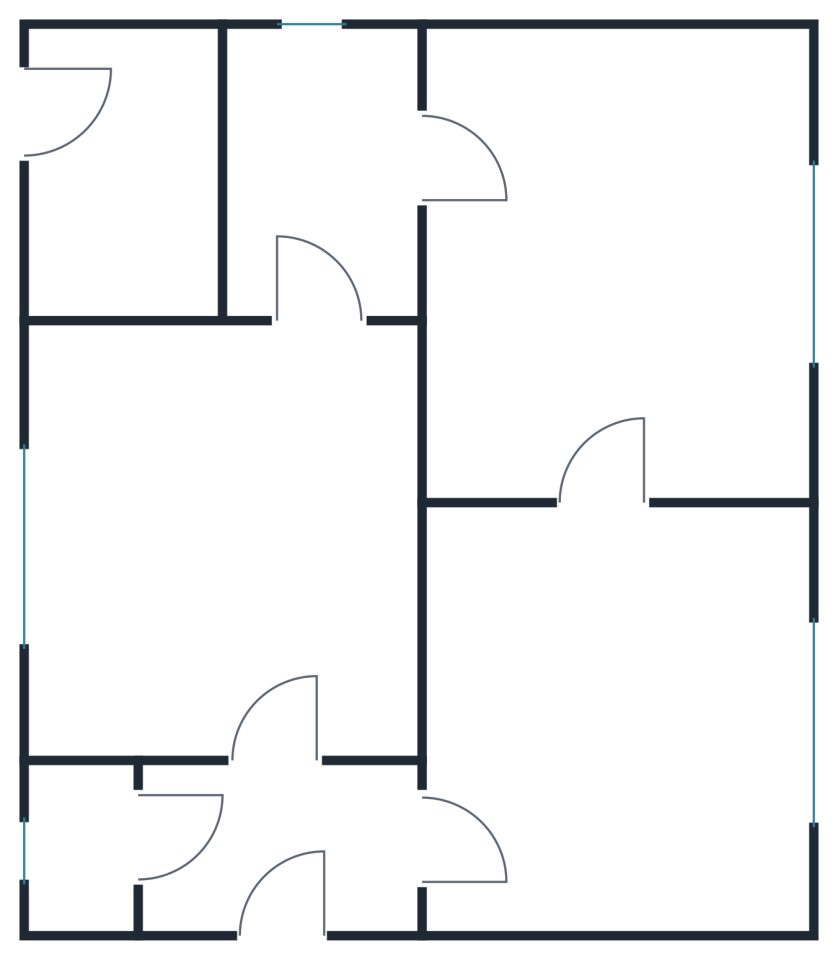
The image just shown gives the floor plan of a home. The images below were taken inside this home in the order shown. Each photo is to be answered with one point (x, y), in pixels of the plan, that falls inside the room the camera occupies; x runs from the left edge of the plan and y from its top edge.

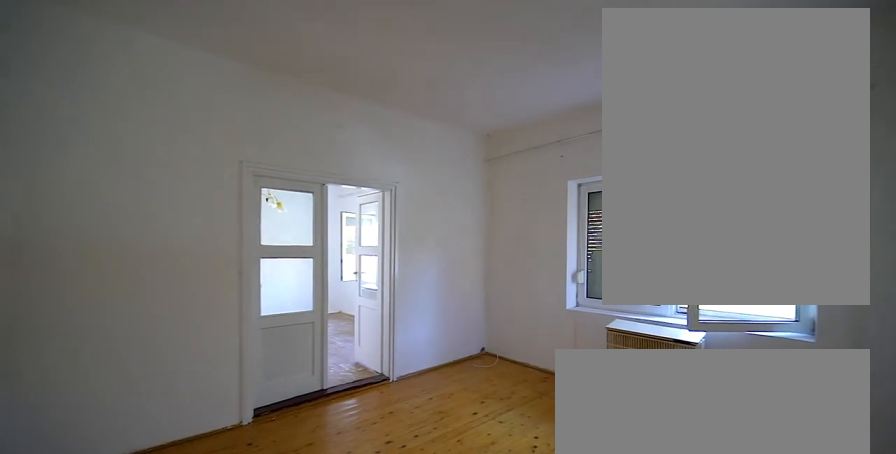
(624, 723)
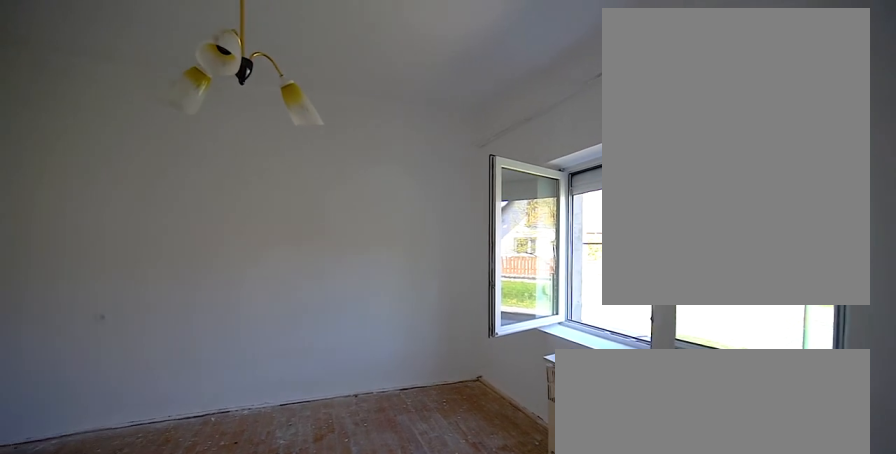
(632, 282)
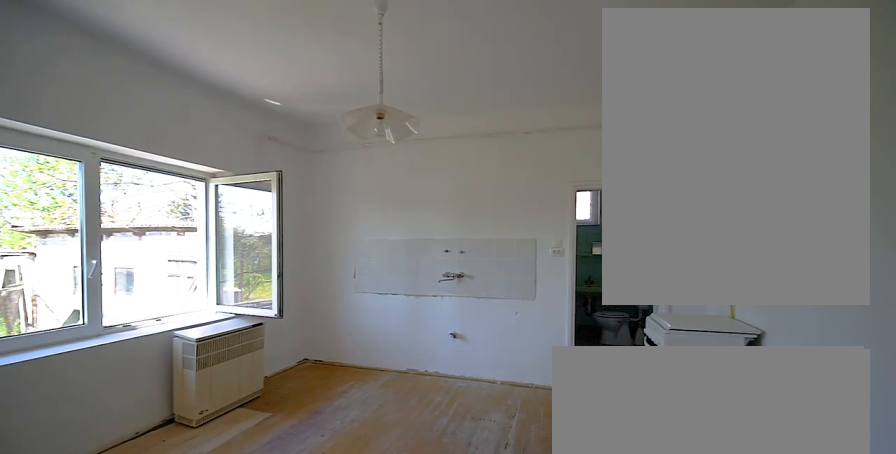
(224, 556)
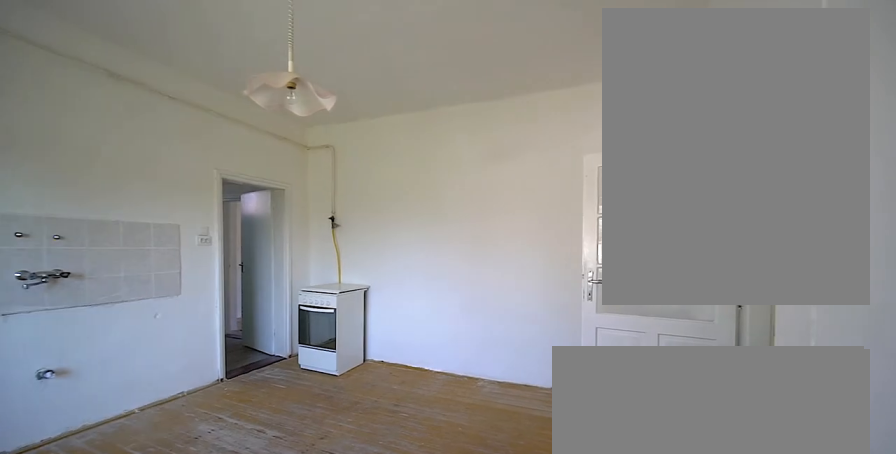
(224, 556)
